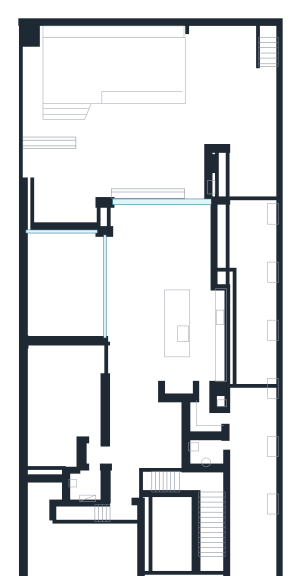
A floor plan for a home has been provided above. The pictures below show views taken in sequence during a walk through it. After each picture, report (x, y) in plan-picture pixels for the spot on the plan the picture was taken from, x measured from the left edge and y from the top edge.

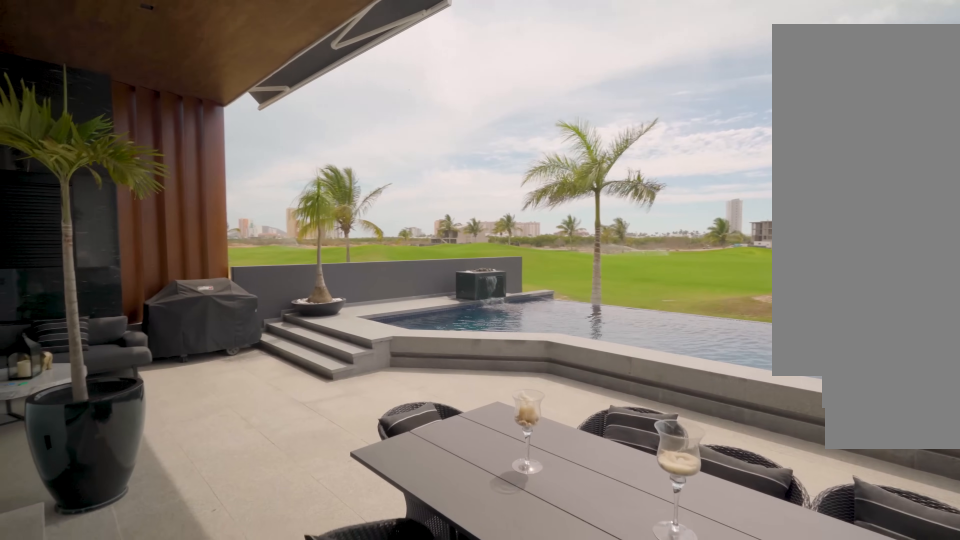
(188, 181)
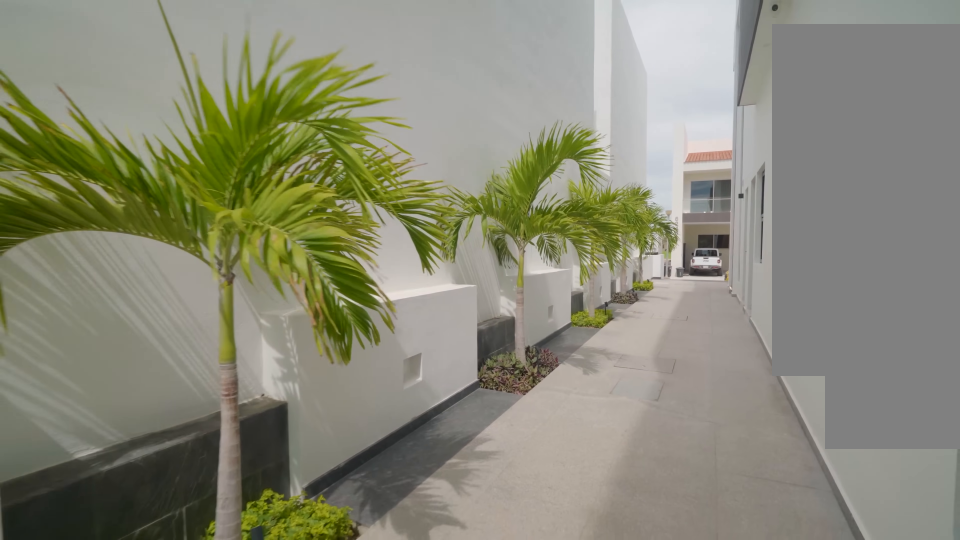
(250, 319)
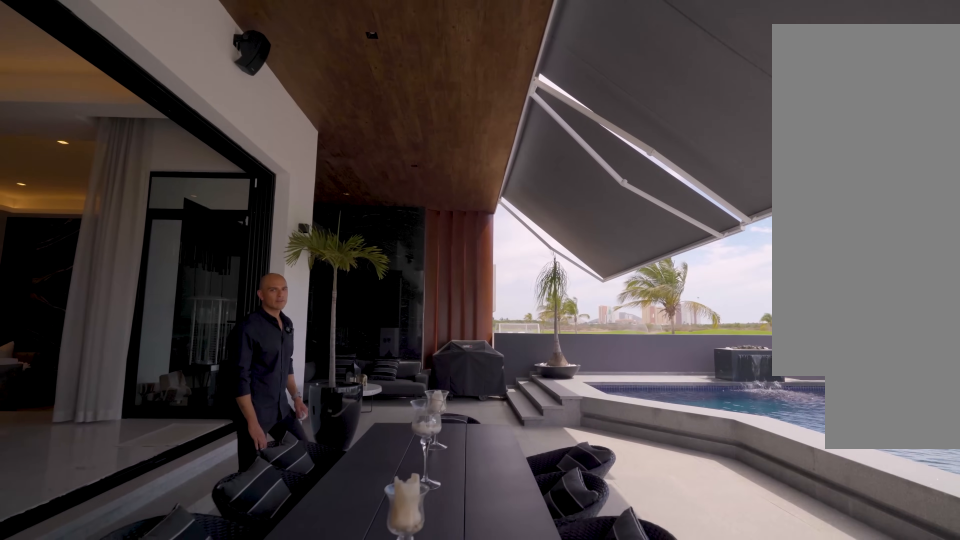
(201, 147)
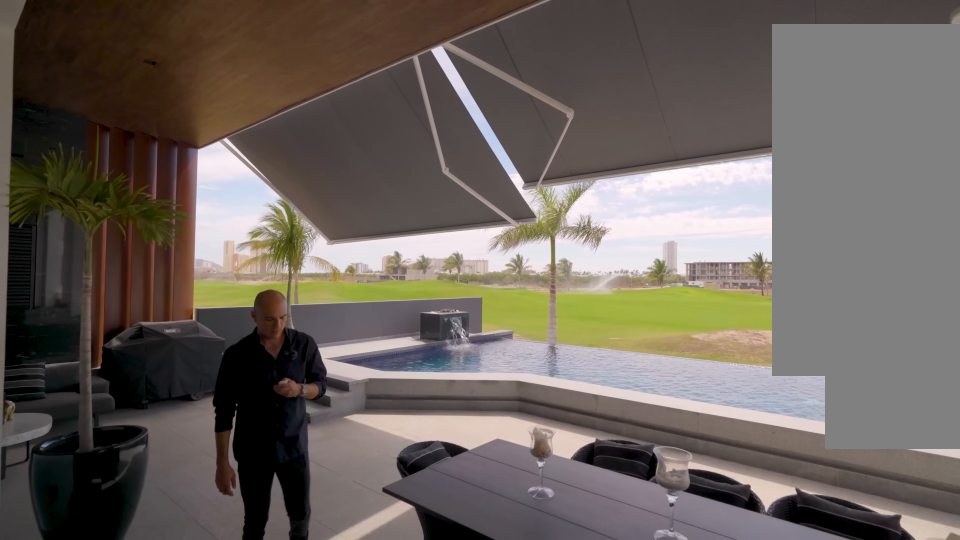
(150, 200)
